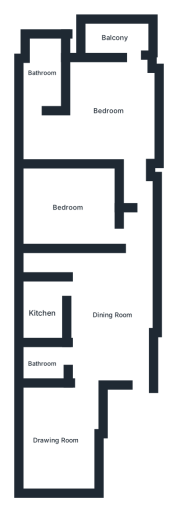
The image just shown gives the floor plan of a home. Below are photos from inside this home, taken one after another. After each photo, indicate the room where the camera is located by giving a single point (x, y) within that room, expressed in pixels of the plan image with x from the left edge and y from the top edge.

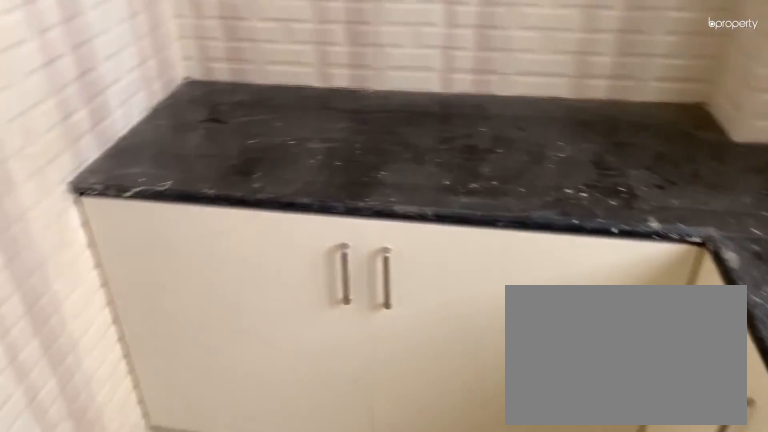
(42, 310)
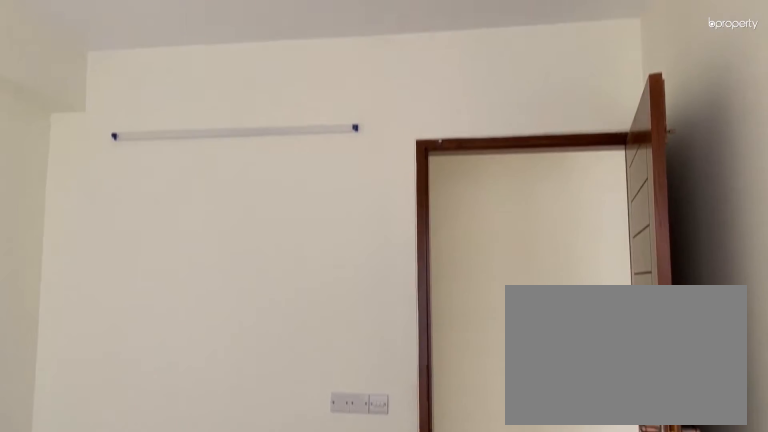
(68, 207)
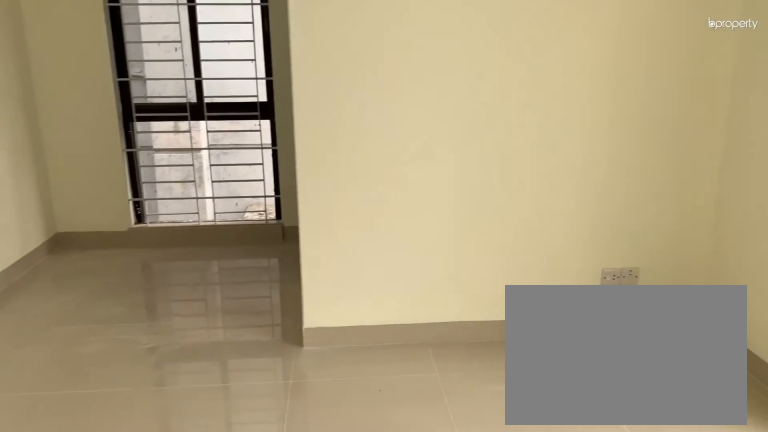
(105, 108)
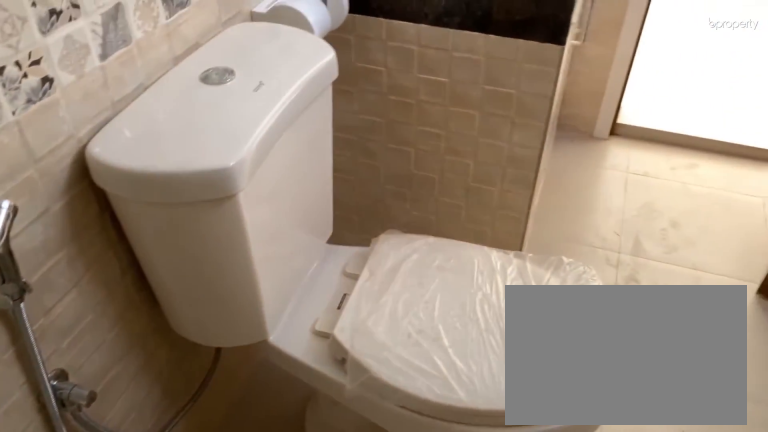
(40, 72)
